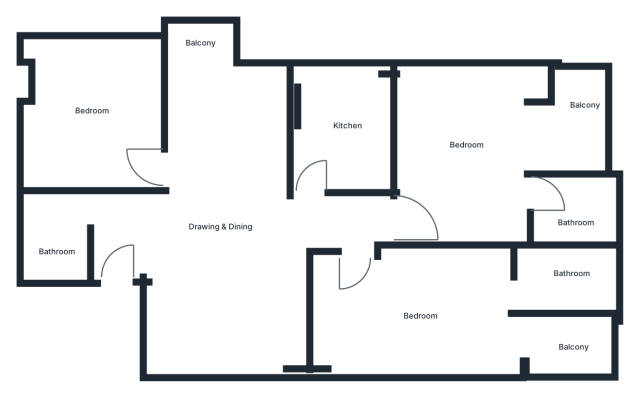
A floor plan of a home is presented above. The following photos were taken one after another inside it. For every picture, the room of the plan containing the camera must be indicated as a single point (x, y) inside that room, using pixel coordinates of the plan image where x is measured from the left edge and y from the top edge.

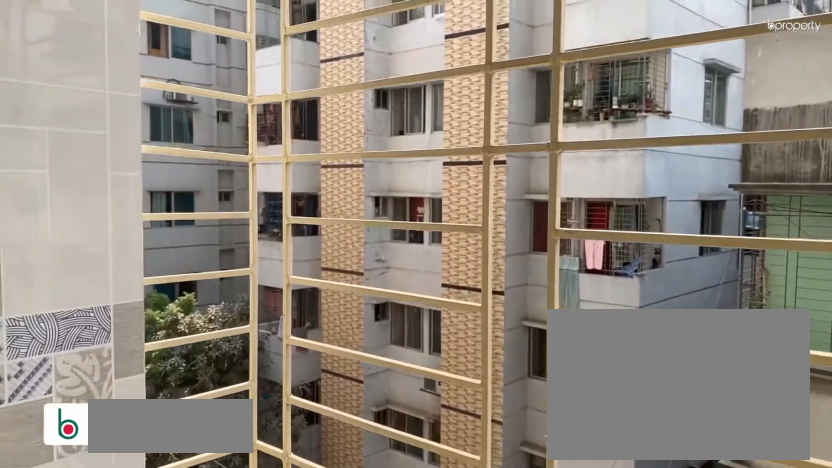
(199, 46)
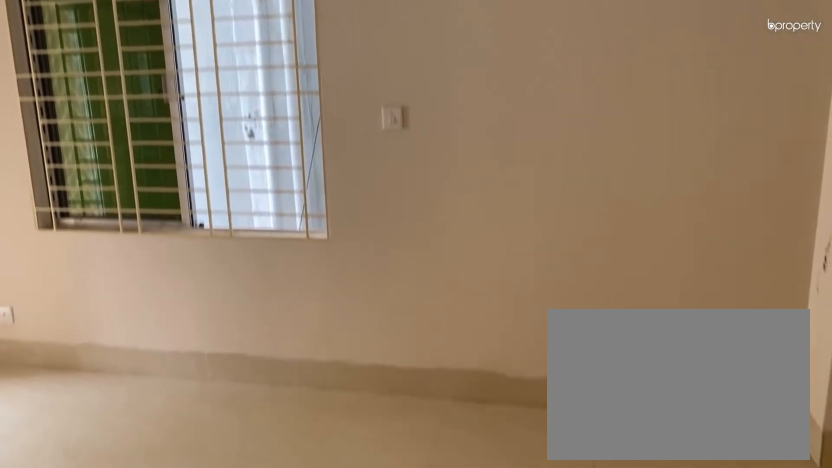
(448, 313)
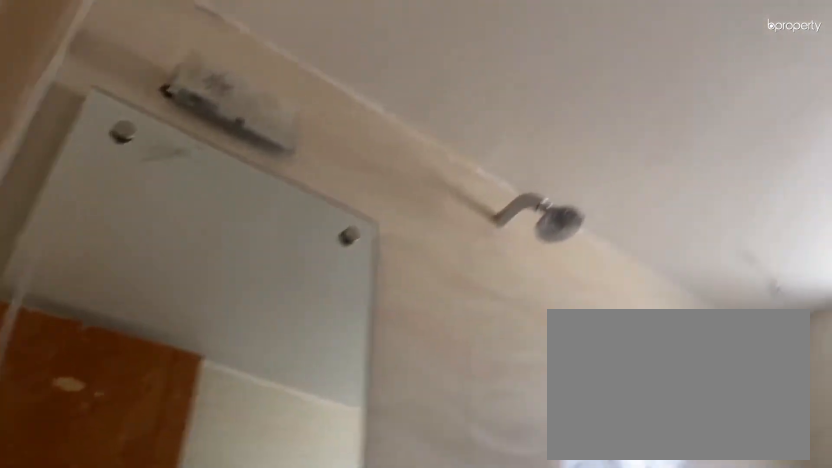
(556, 281)
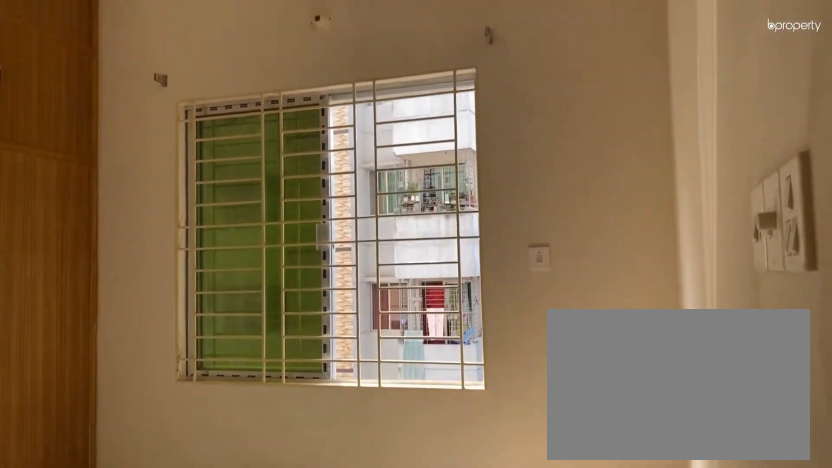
(93, 115)
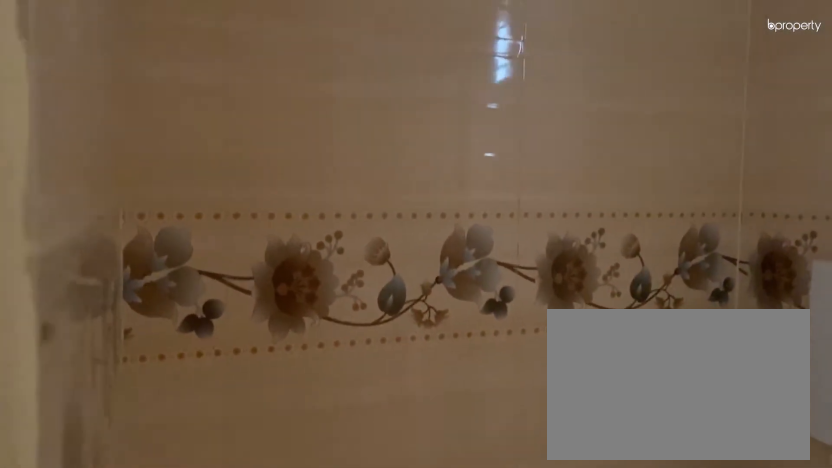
(57, 234)
